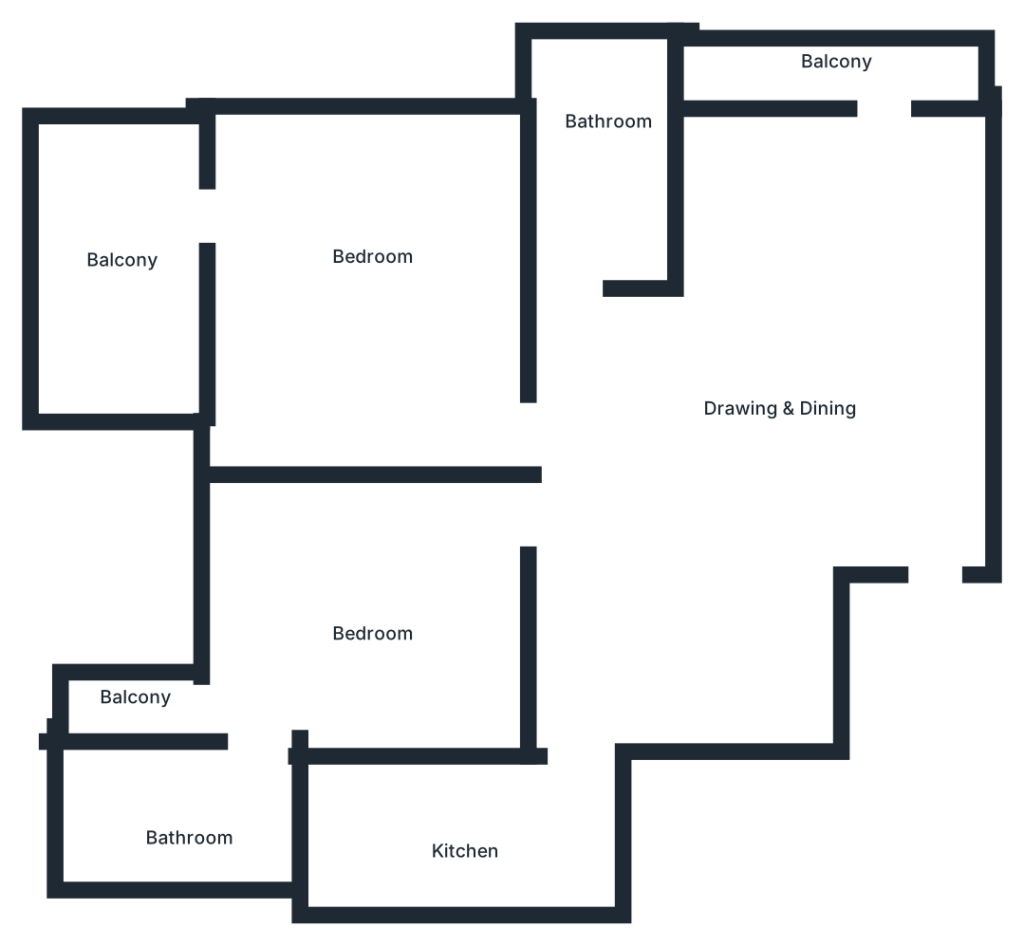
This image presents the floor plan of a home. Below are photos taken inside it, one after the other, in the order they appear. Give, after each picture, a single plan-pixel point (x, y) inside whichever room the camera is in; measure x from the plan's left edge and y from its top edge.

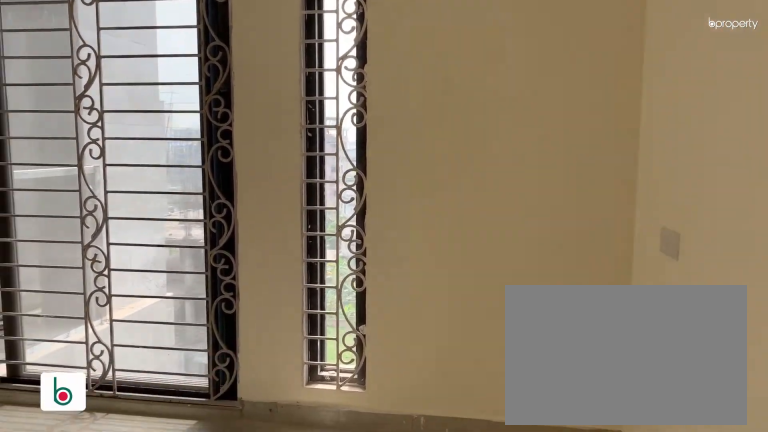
(377, 598)
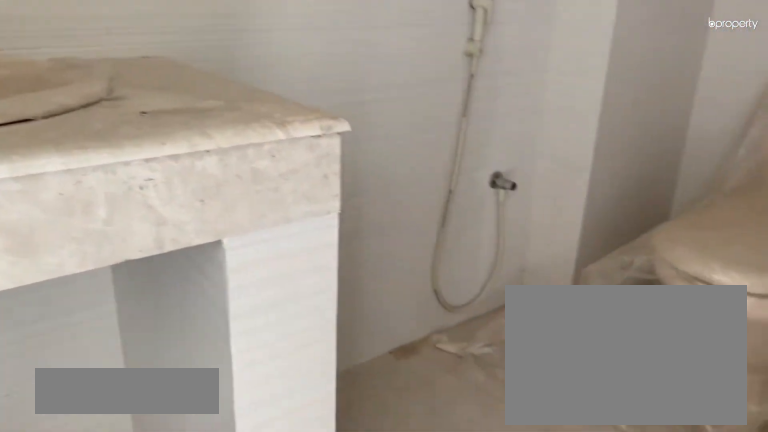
(184, 818)
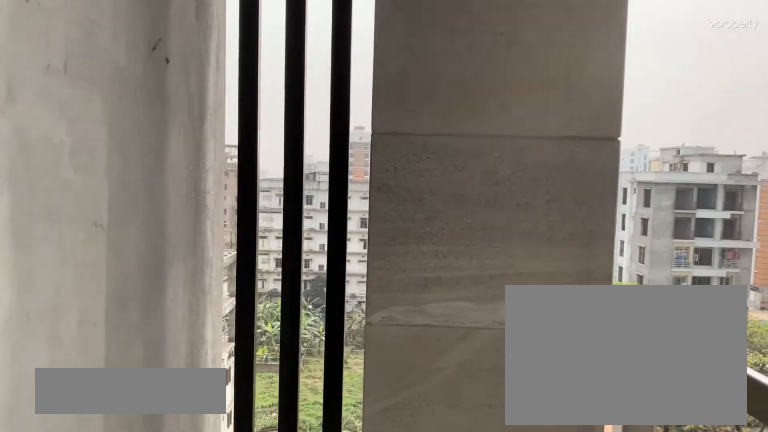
(125, 719)
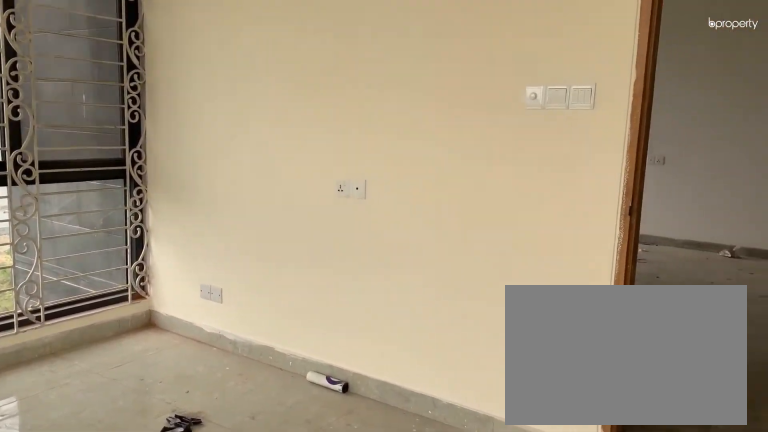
(372, 265)
